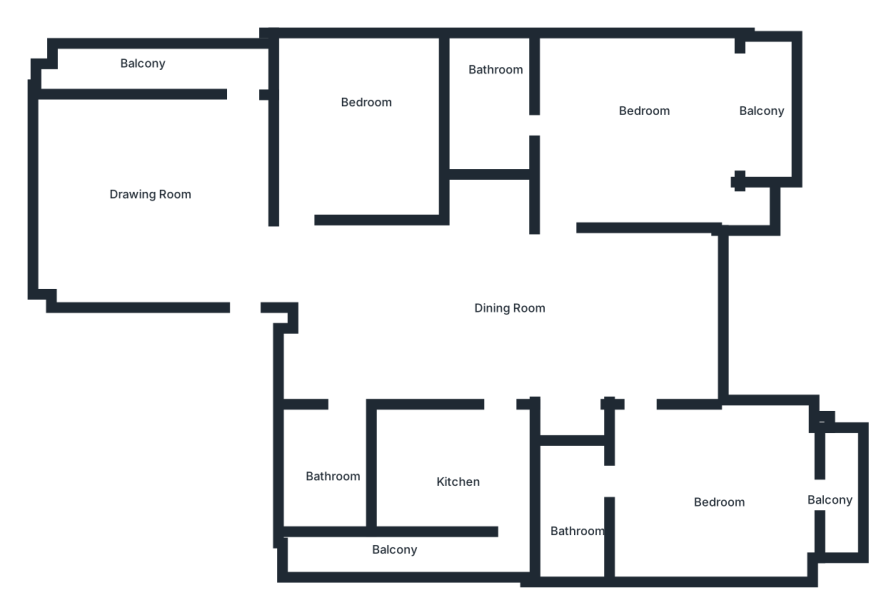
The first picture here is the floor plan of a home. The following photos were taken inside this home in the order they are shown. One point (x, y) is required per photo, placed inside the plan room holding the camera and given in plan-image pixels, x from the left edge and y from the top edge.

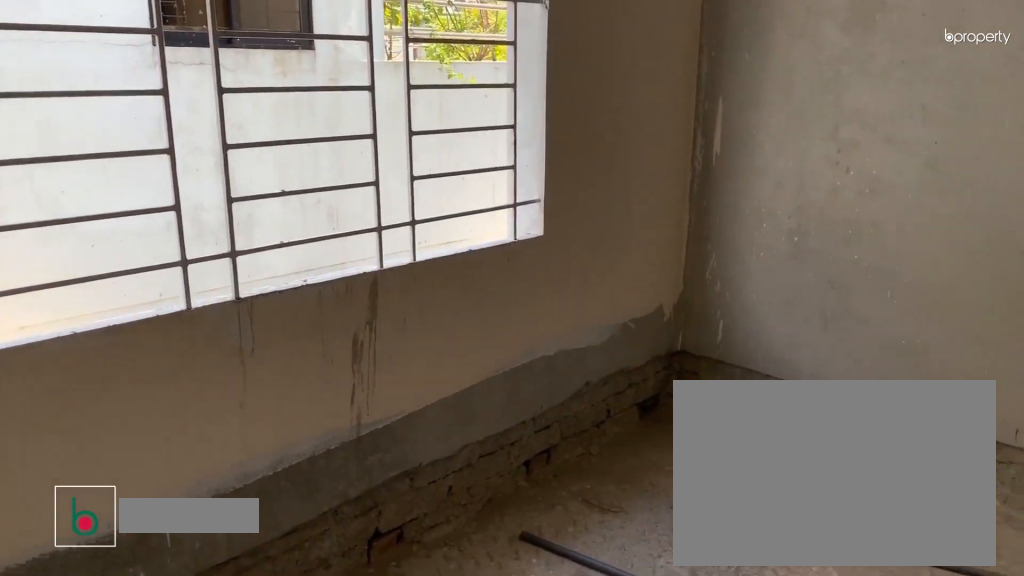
(365, 124)
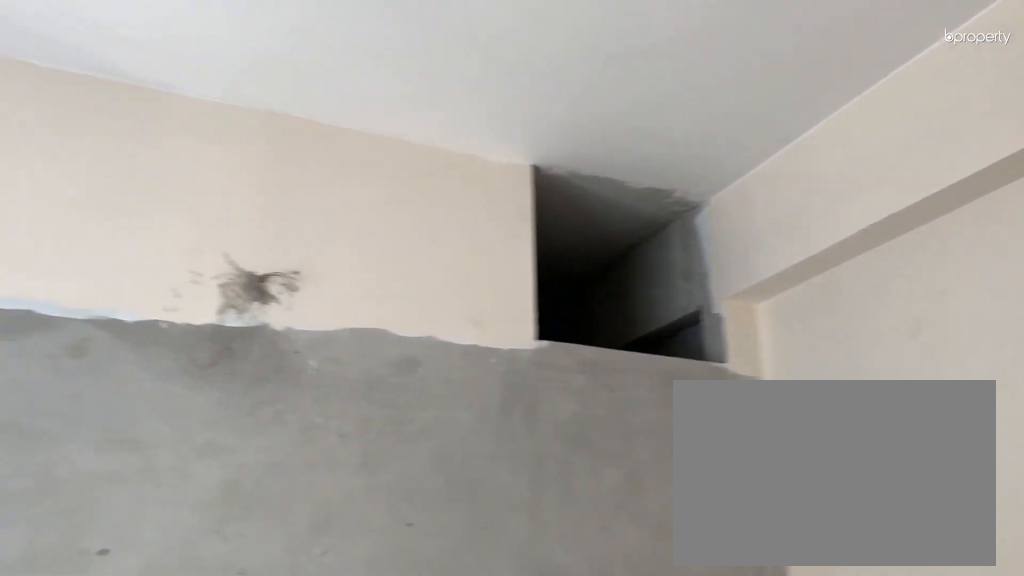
(365, 124)
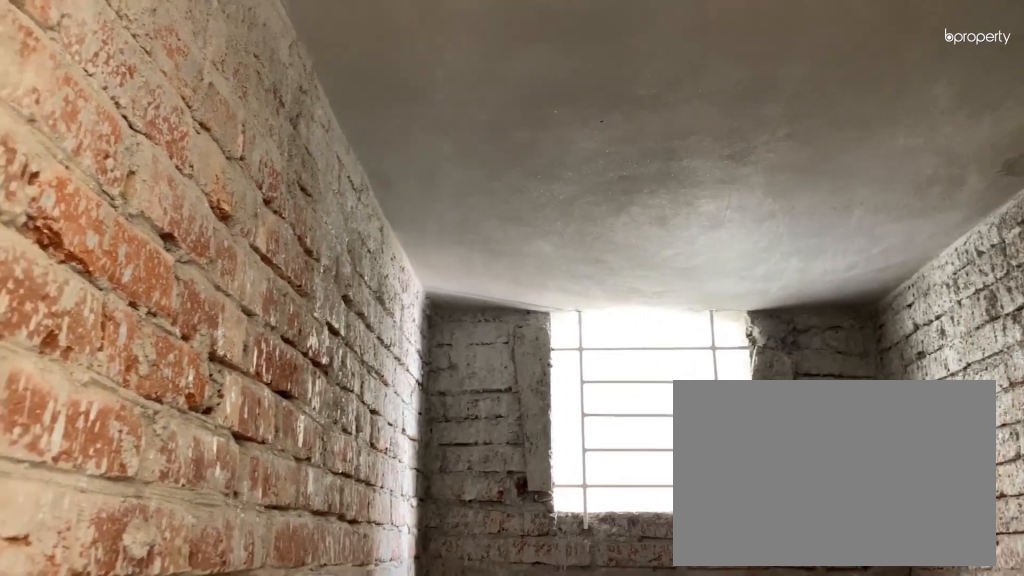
(336, 463)
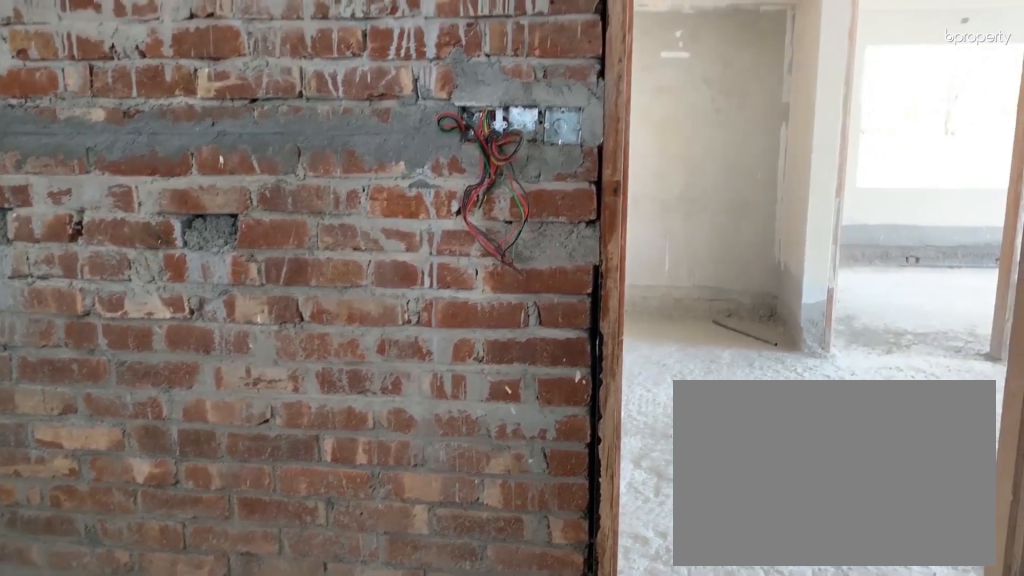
(456, 468)
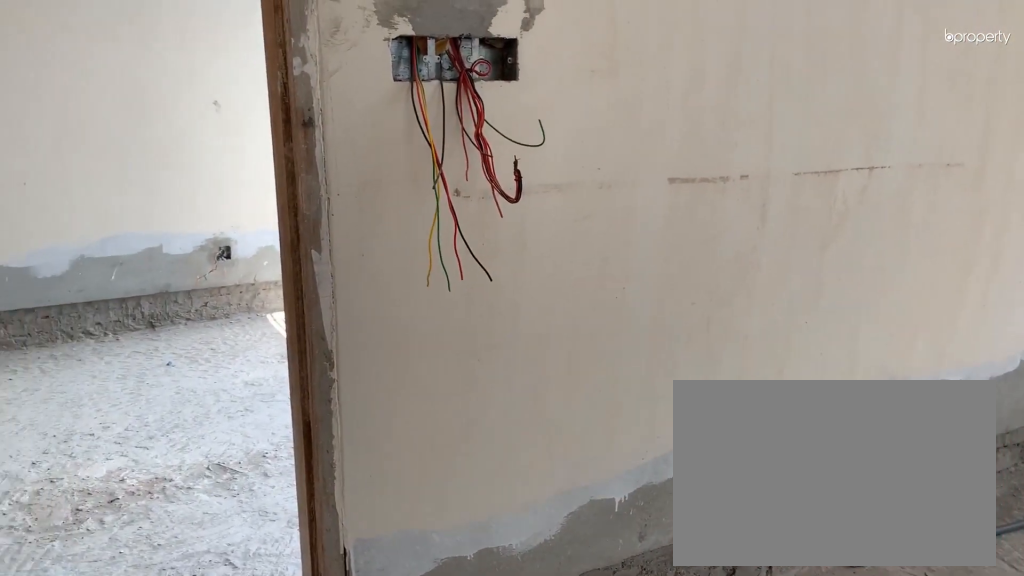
(717, 504)
